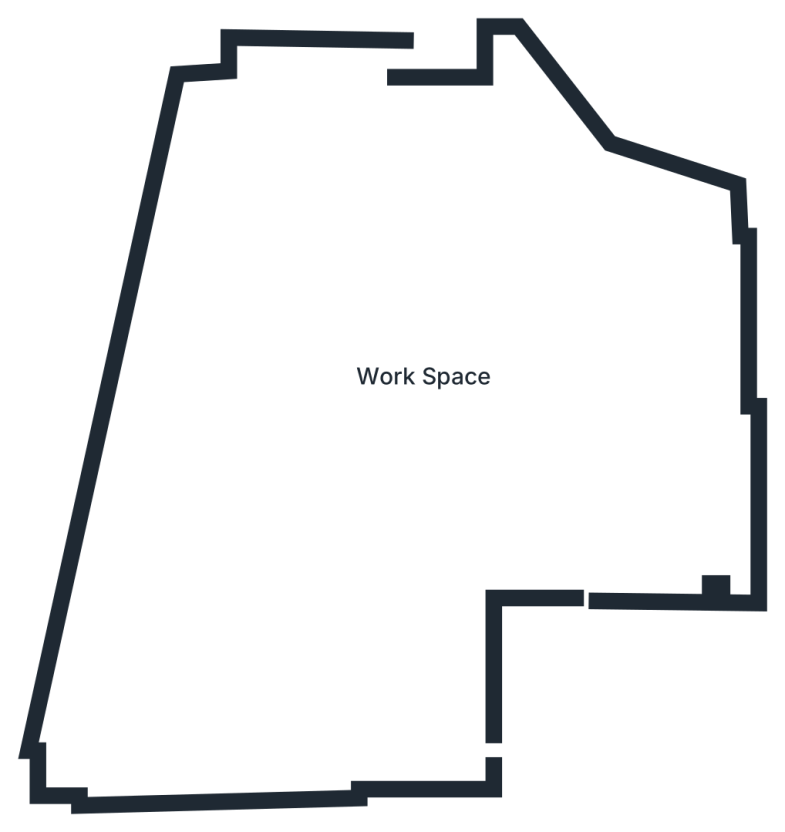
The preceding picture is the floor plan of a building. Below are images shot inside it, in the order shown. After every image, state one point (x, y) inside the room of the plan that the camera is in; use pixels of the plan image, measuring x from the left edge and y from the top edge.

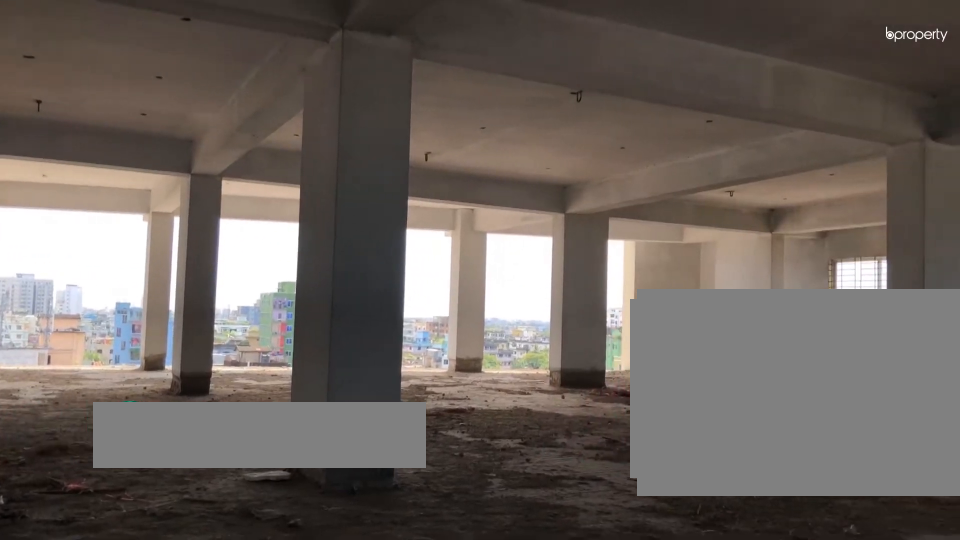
(558, 458)
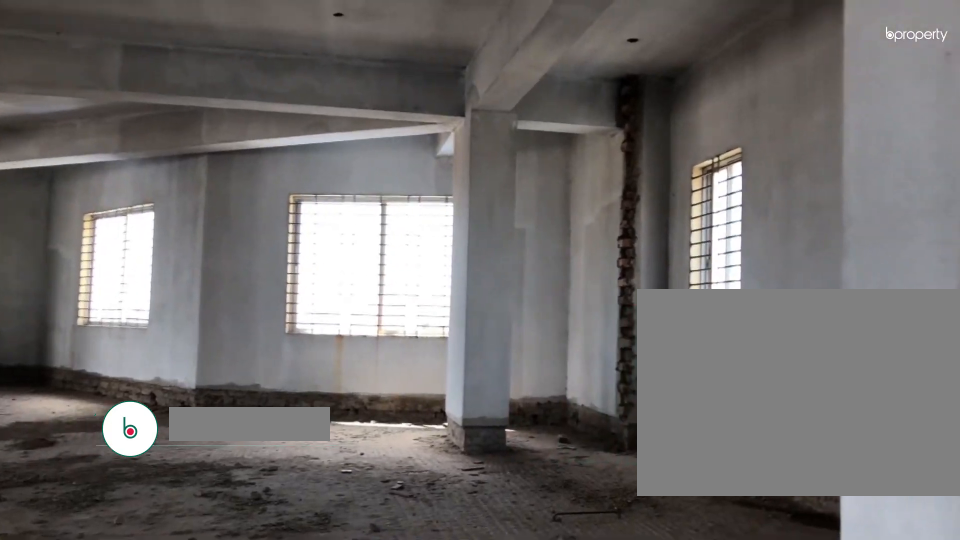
(558, 458)
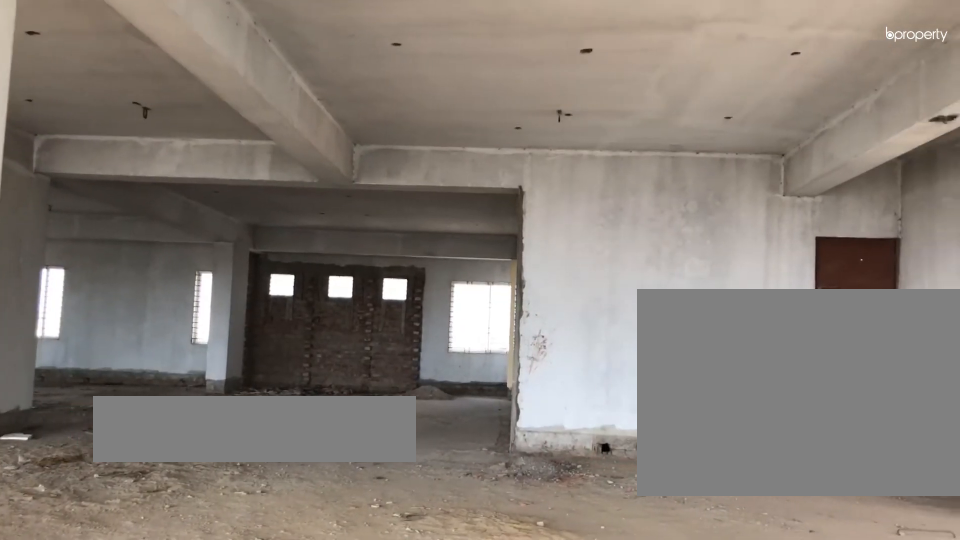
(406, 402)
